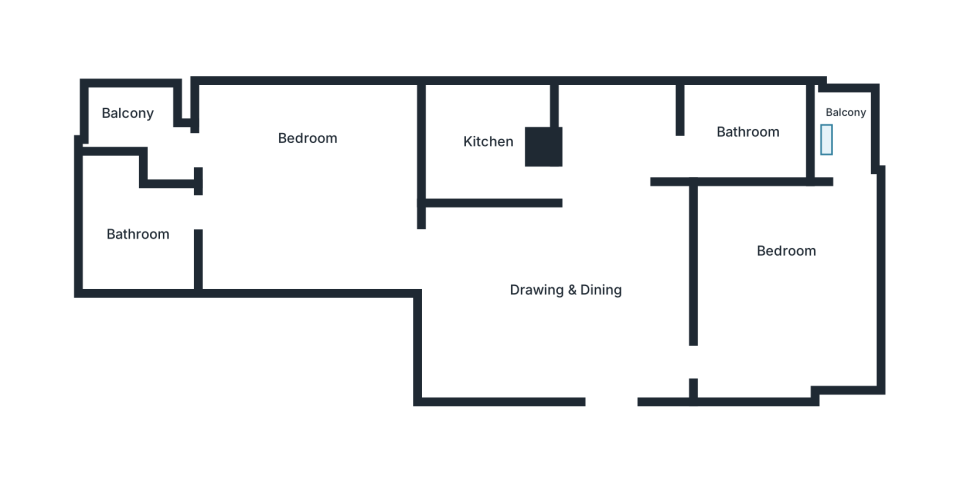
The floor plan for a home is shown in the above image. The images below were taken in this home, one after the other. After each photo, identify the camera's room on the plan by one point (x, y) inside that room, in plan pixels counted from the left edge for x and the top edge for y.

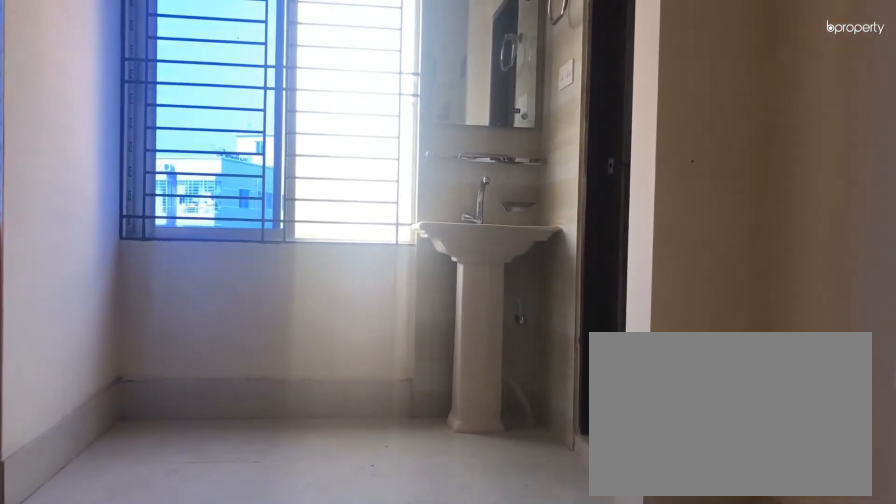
(563, 292)
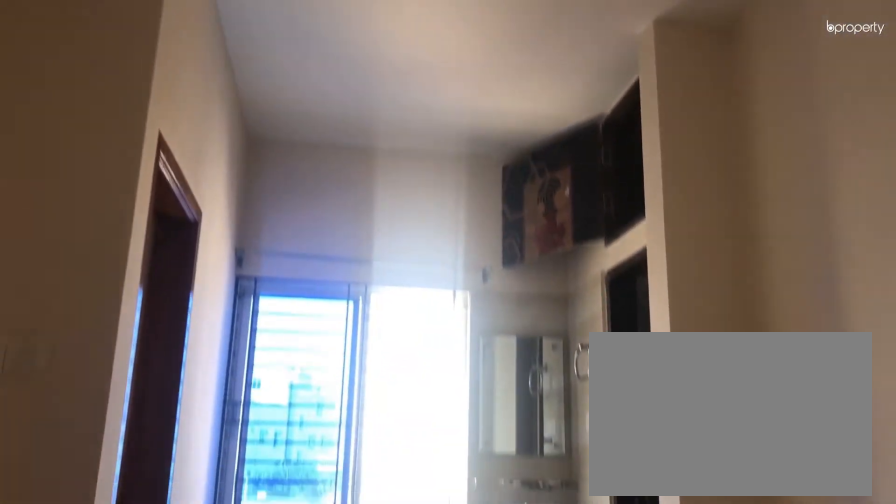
(563, 292)
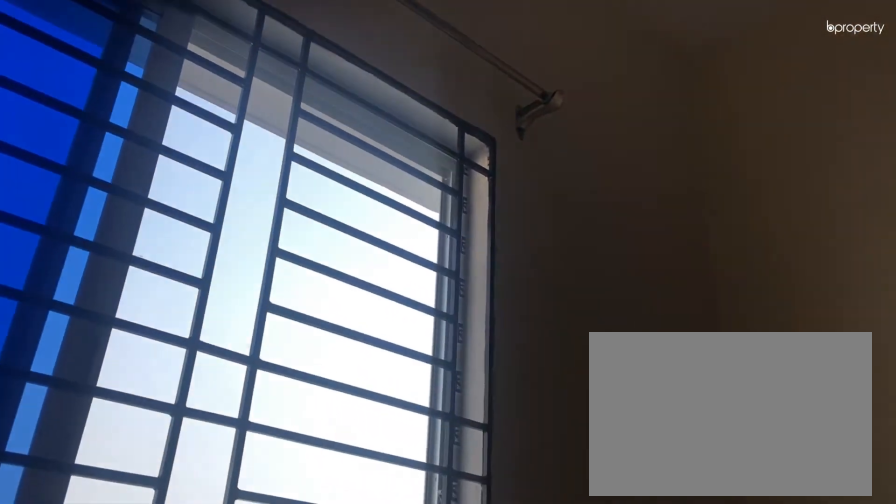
(788, 293)
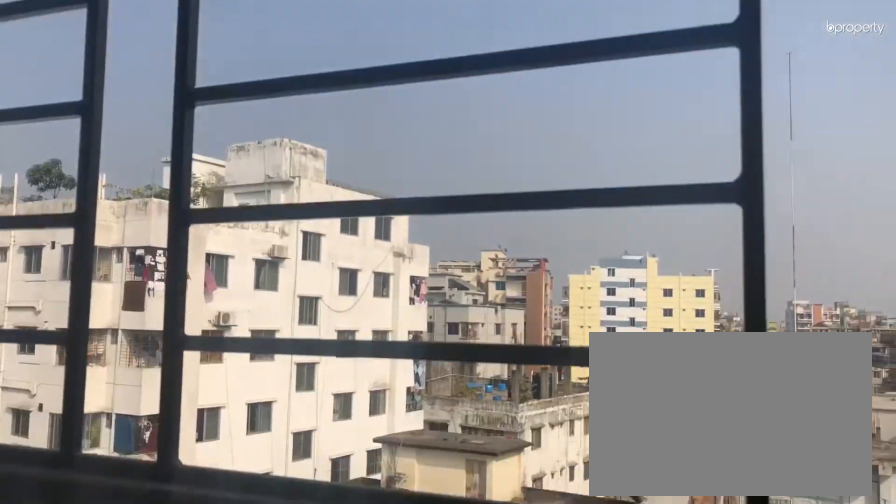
(848, 124)
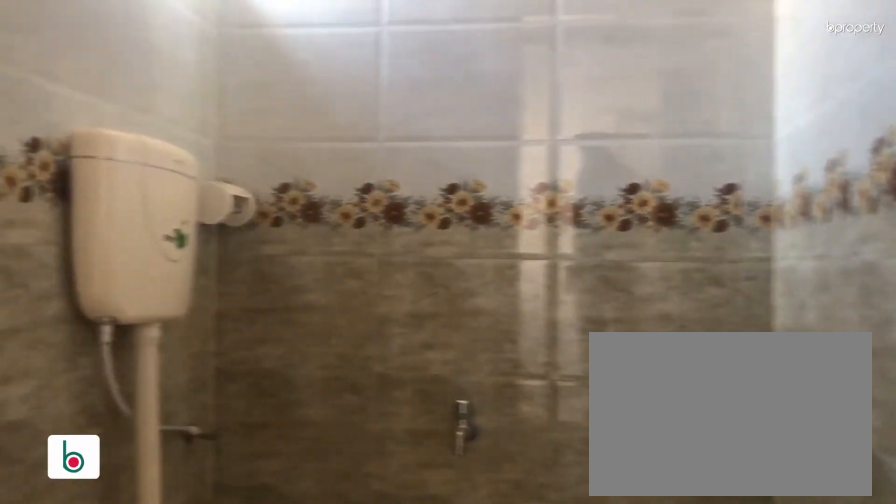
(753, 126)
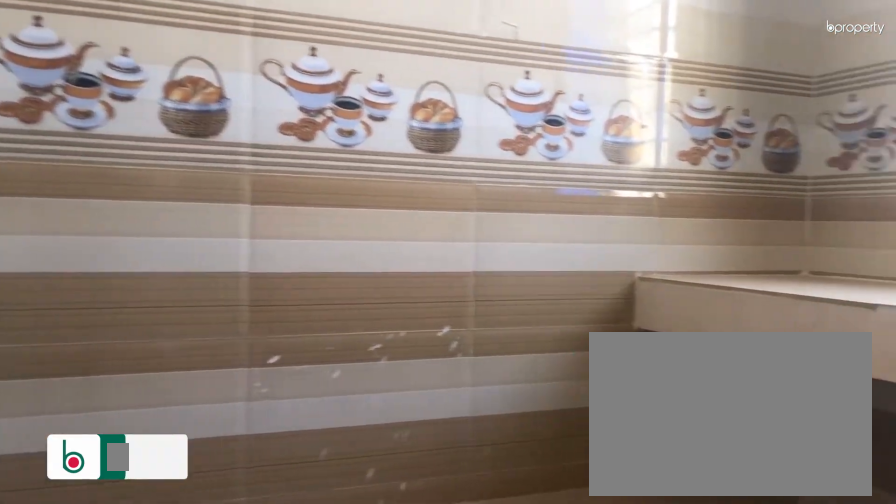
(486, 141)
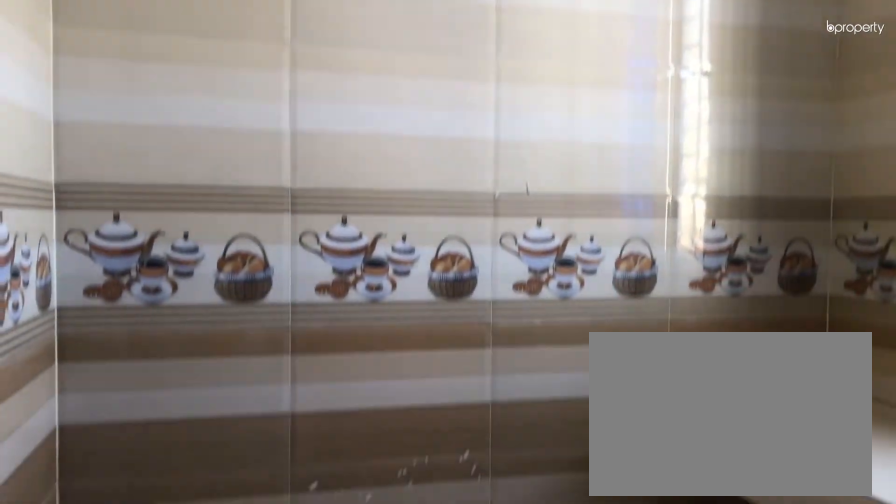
(486, 141)
